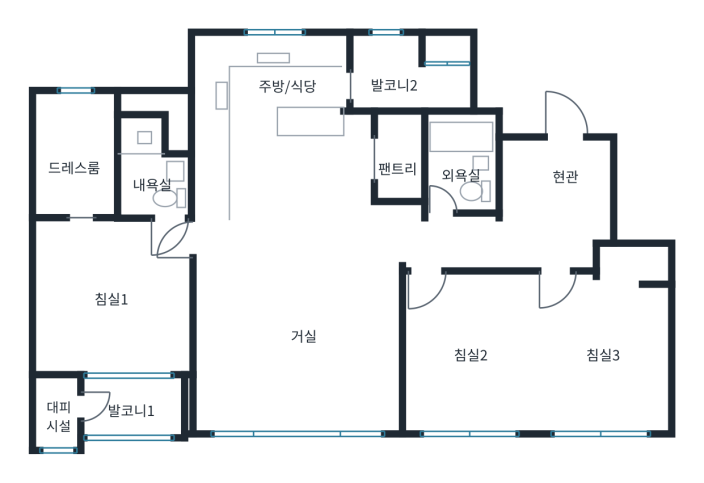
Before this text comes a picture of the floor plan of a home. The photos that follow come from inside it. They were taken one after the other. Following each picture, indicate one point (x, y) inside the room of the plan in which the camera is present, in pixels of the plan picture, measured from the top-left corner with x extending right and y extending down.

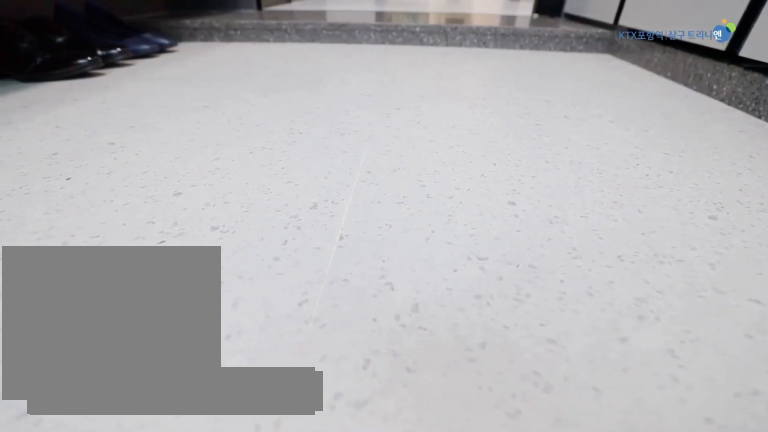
(556, 185)
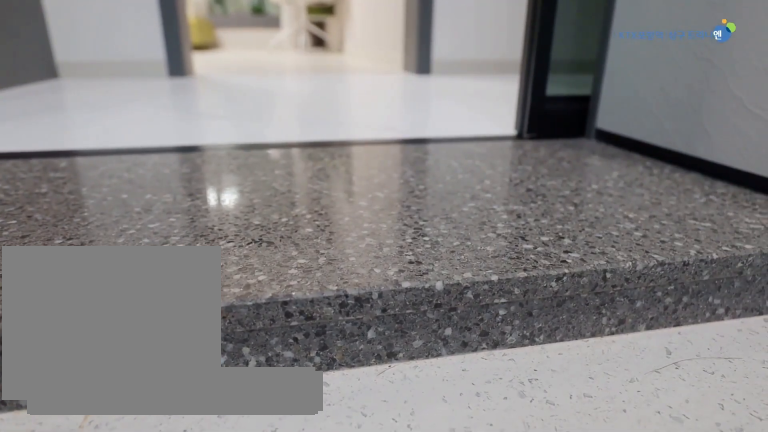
(556, 182)
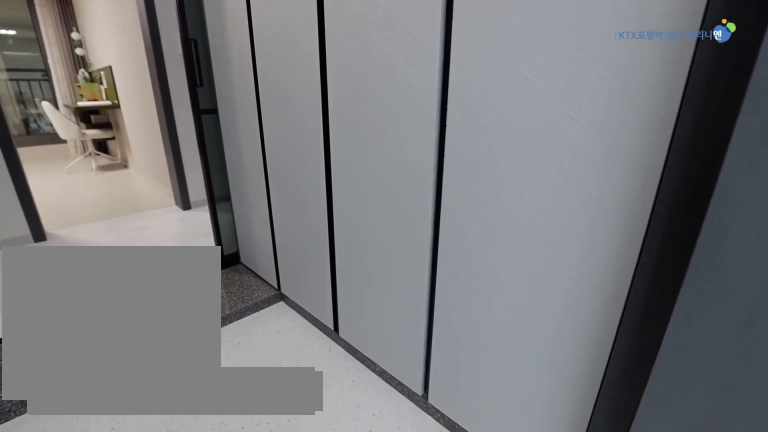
(554, 182)
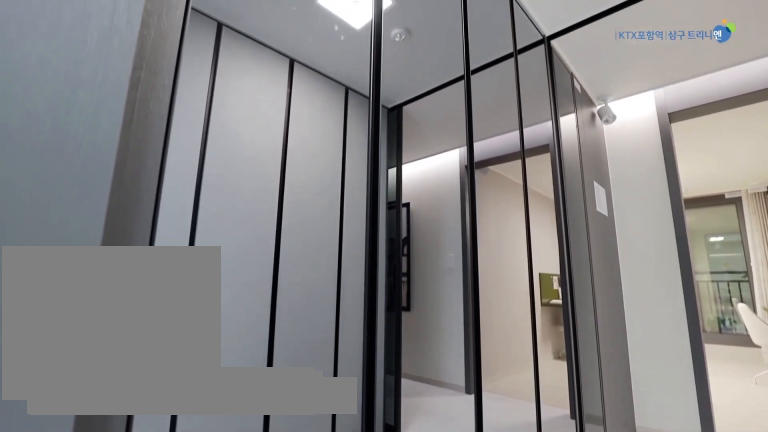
(553, 182)
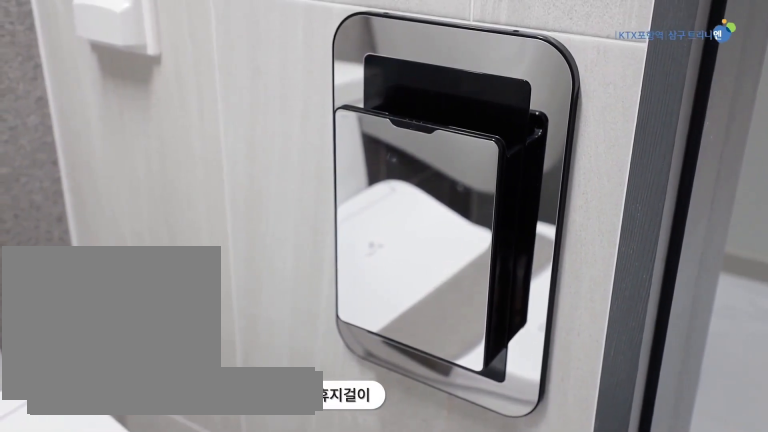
(460, 167)
